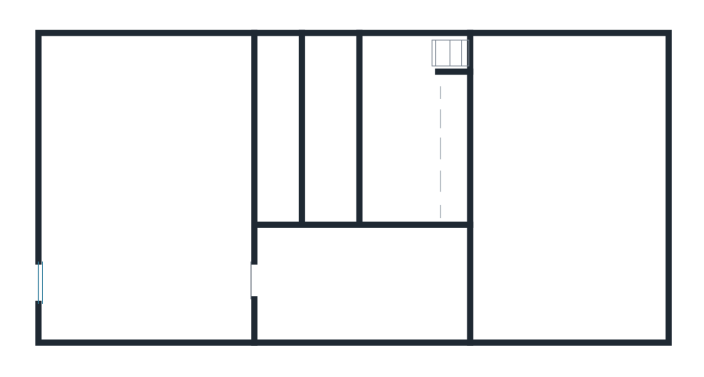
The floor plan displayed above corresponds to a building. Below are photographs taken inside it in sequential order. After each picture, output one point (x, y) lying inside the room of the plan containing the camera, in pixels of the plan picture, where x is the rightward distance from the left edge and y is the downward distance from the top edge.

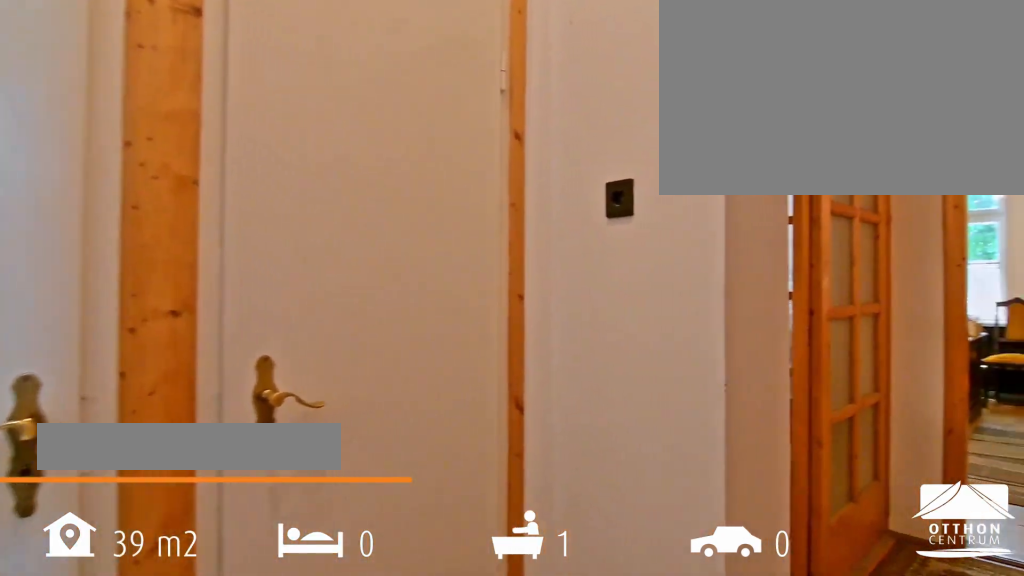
(362, 288)
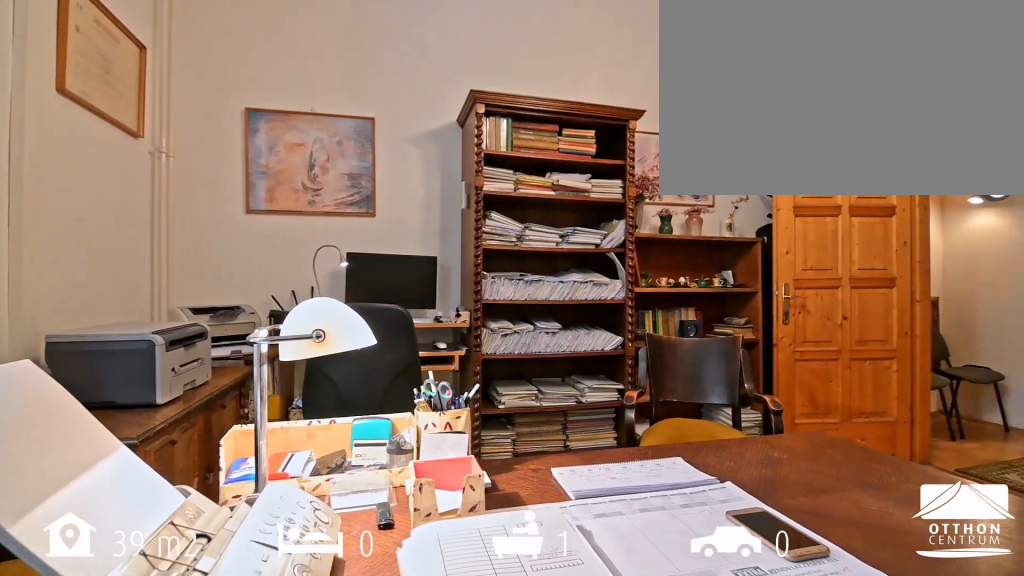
(572, 182)
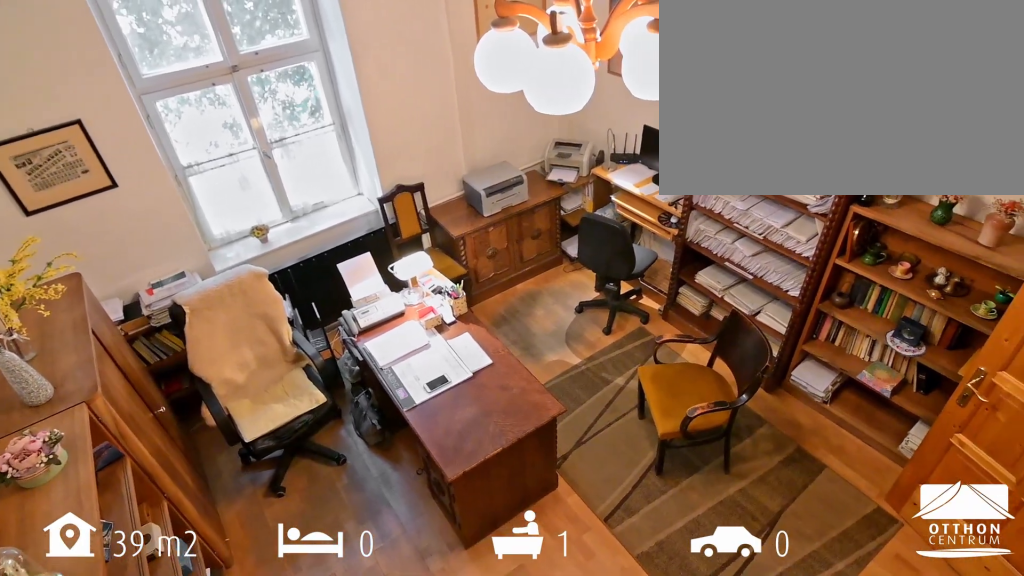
(573, 183)
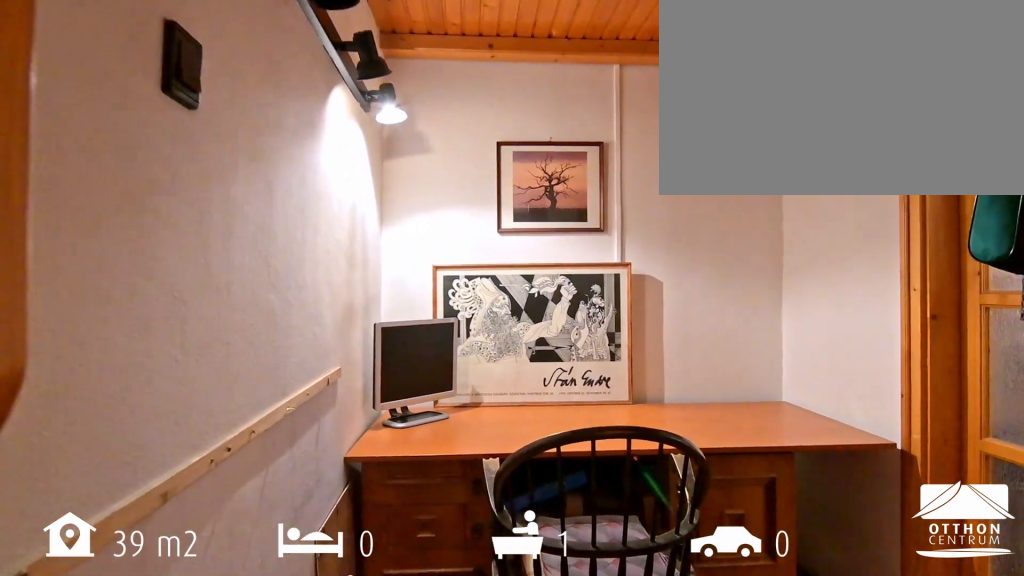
(406, 140)
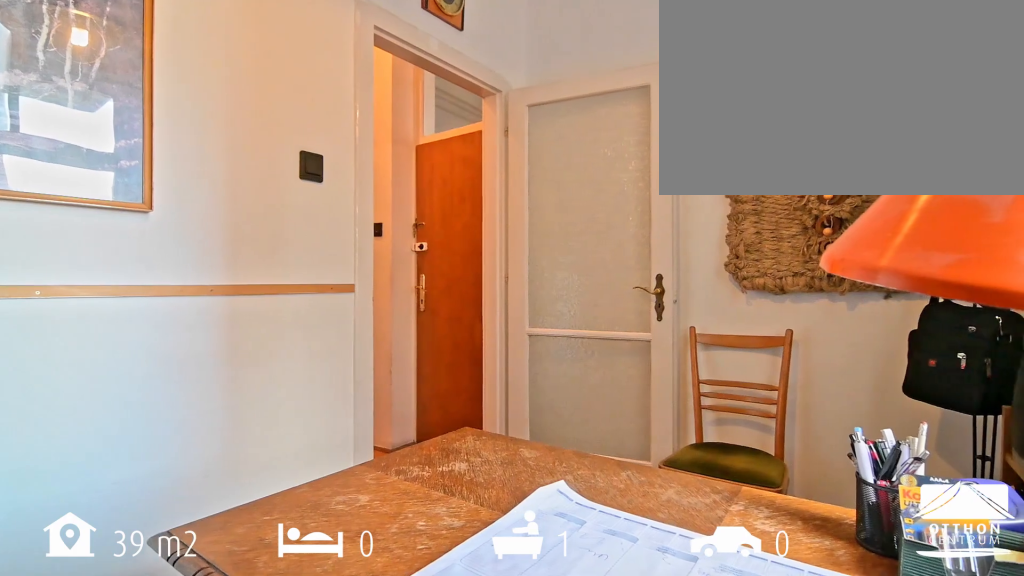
(207, 173)
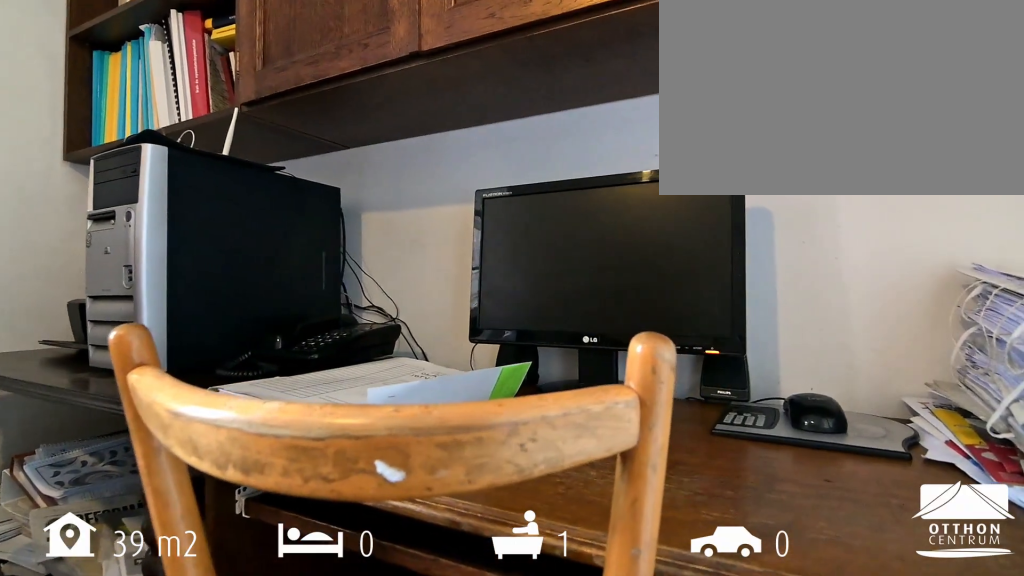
(146, 185)
